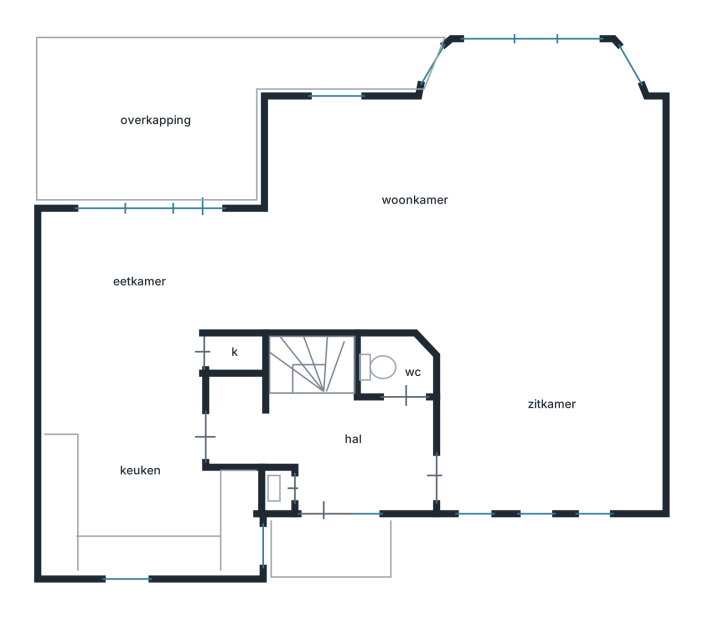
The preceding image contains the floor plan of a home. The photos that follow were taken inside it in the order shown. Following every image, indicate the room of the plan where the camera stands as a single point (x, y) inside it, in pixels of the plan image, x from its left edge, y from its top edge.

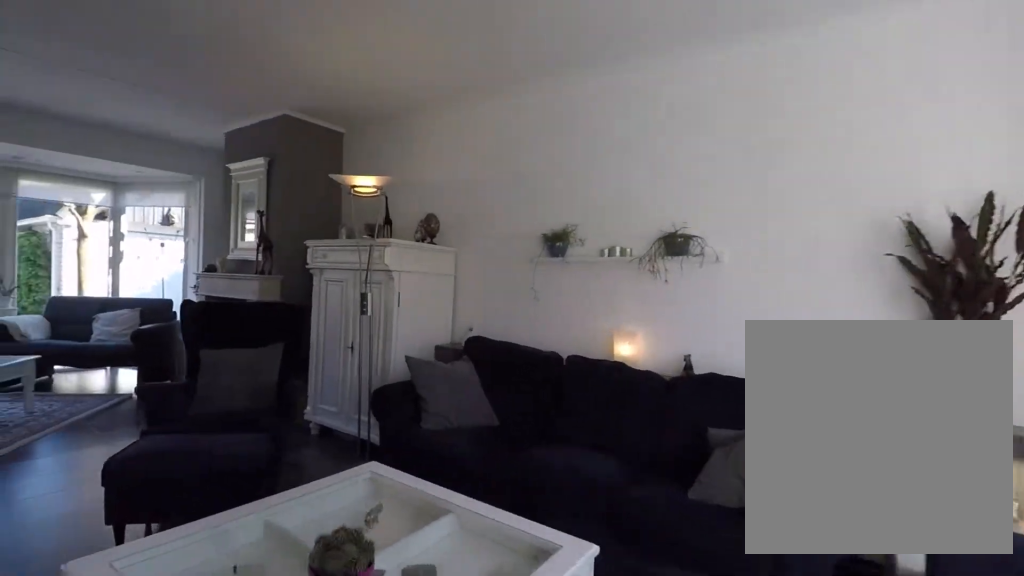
(468, 258)
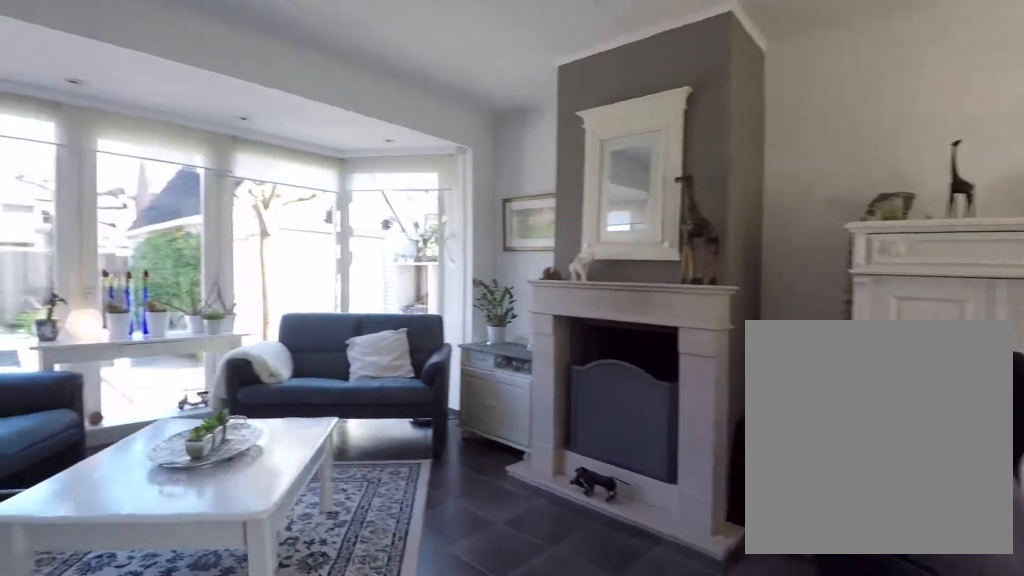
(468, 258)
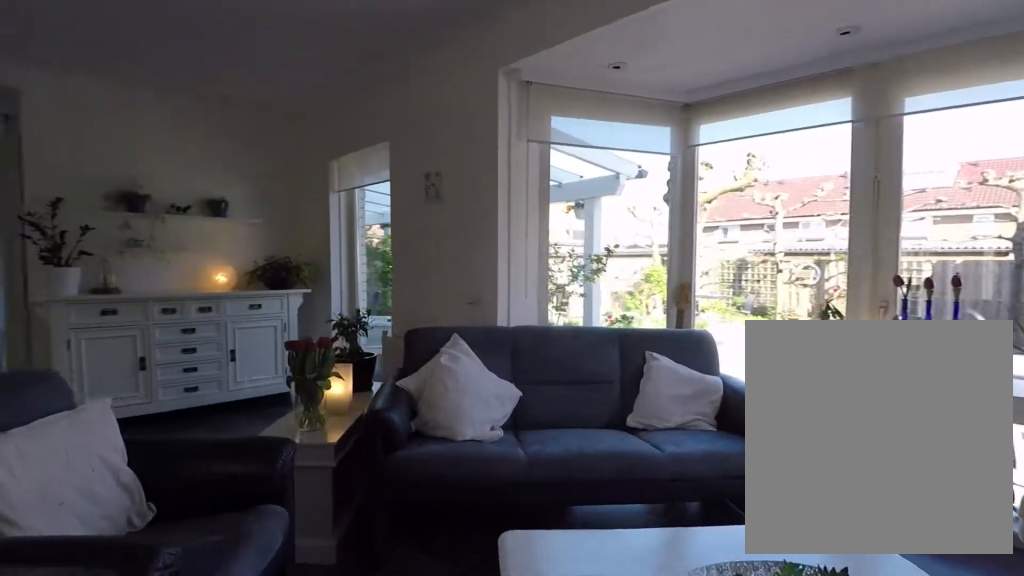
(468, 258)
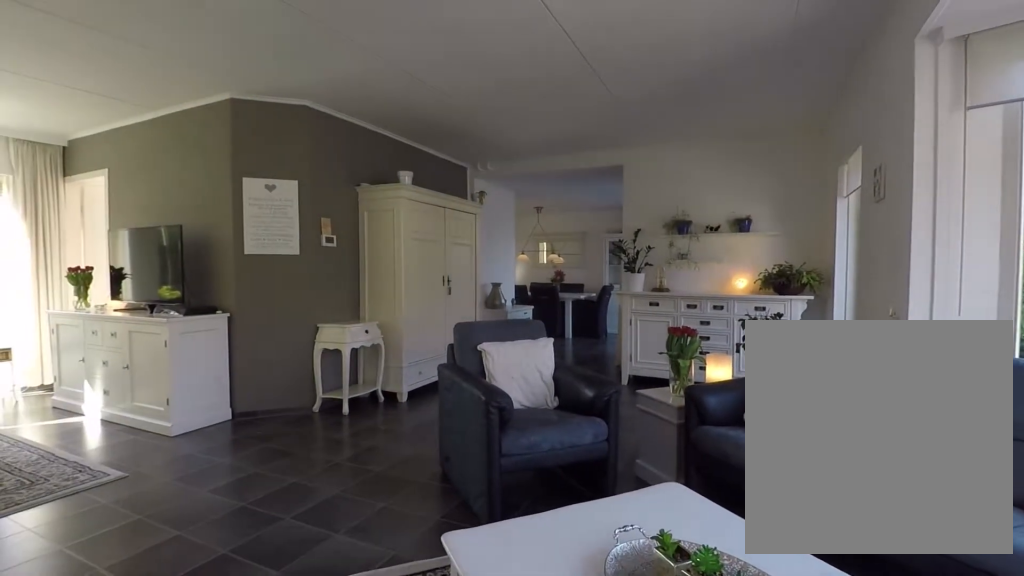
(468, 258)
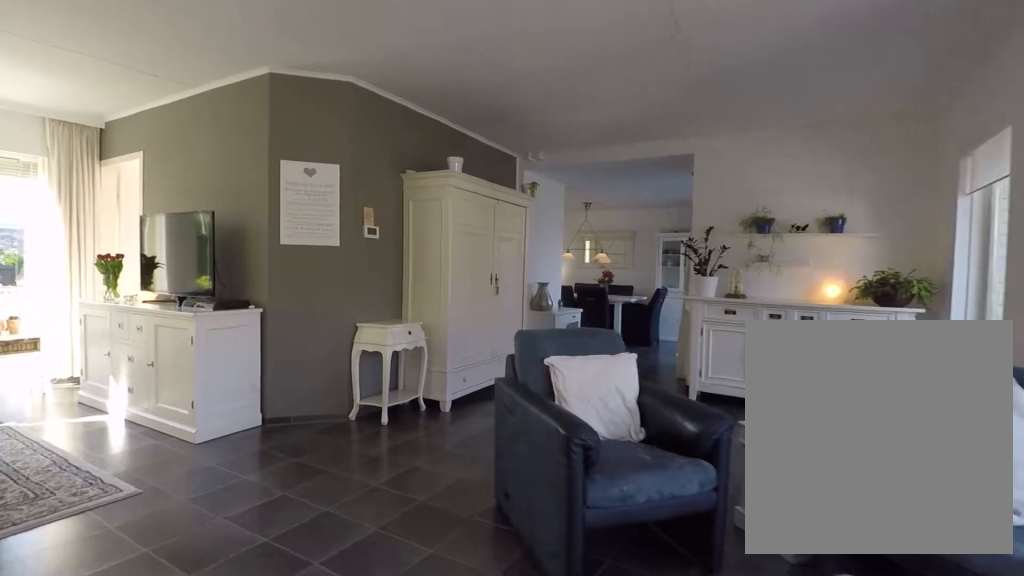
(468, 258)
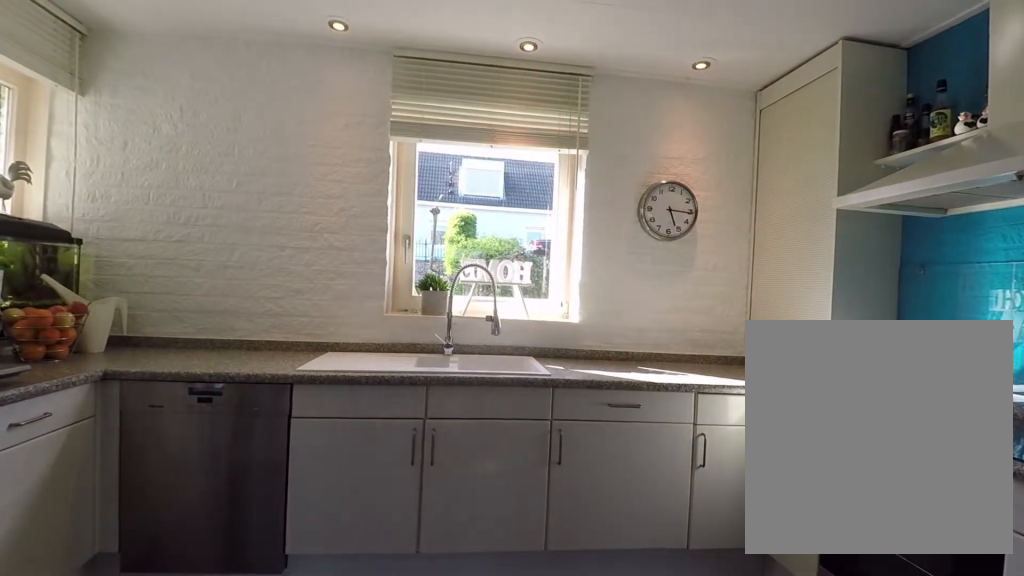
(151, 396)
